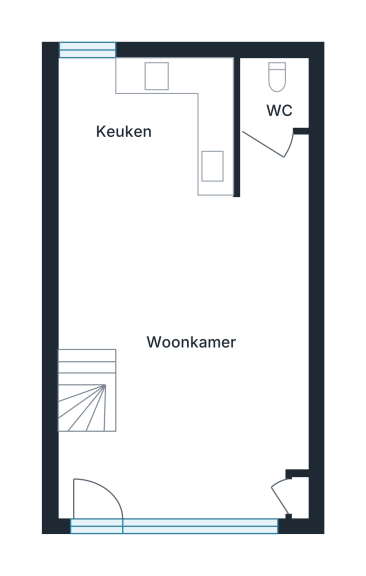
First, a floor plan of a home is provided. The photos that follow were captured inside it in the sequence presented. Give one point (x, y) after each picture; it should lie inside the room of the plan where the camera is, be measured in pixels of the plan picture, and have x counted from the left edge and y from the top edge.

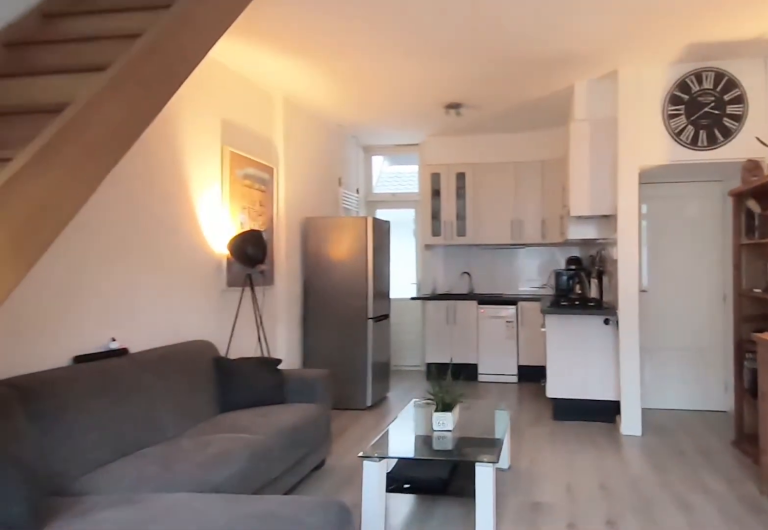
(140, 361)
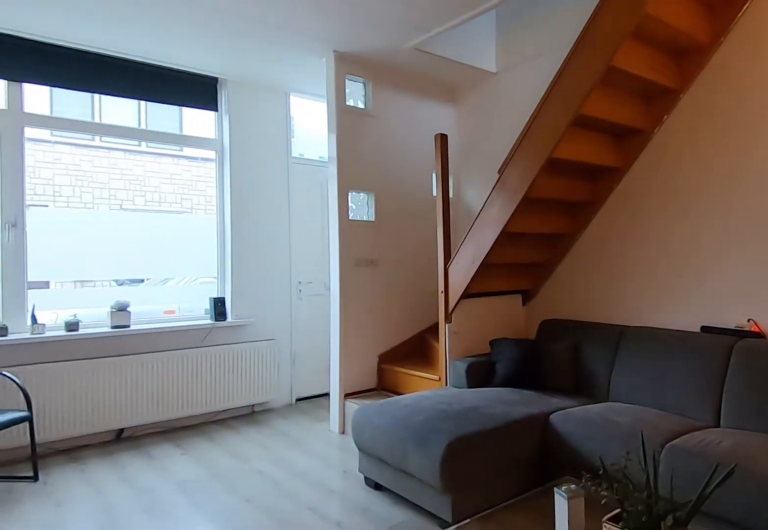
(140, 361)
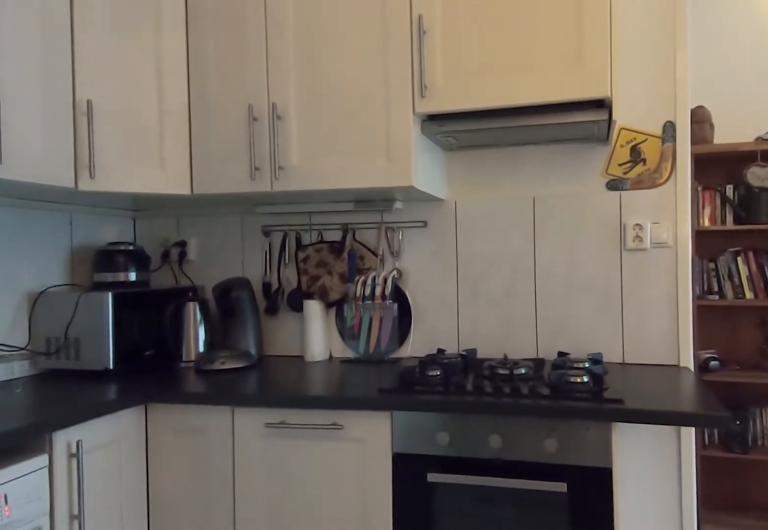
(143, 126)
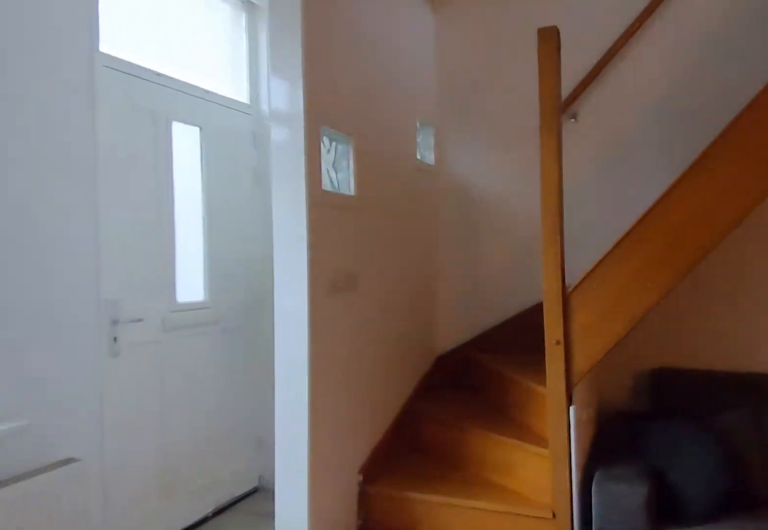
(139, 361)
